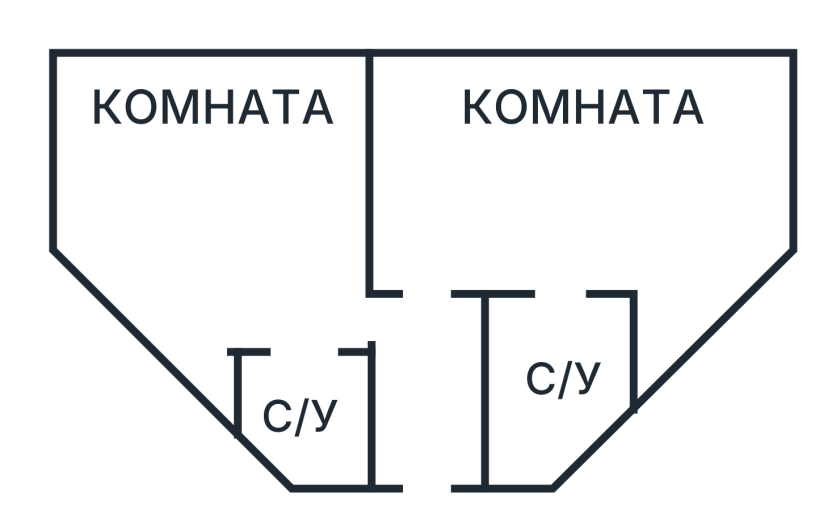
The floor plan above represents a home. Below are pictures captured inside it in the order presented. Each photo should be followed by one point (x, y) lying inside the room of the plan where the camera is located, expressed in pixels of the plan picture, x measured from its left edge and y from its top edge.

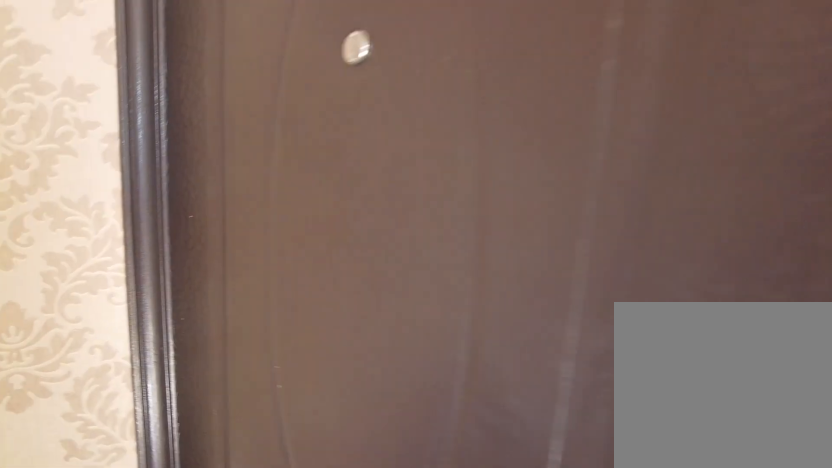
(348, 320)
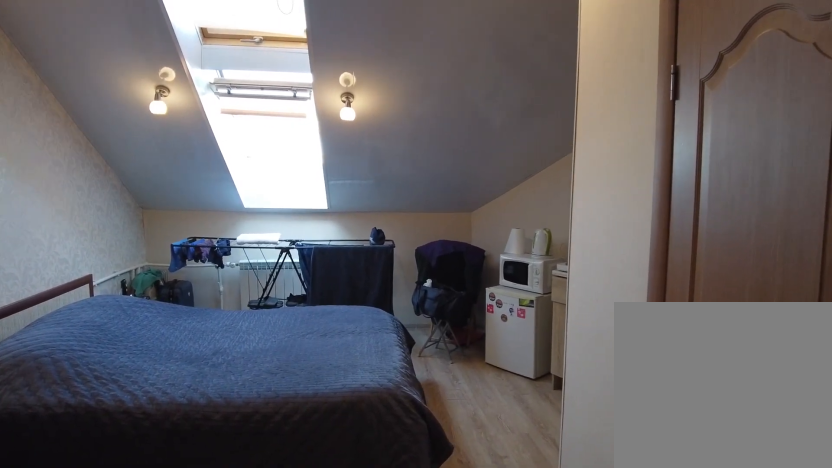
(467, 252)
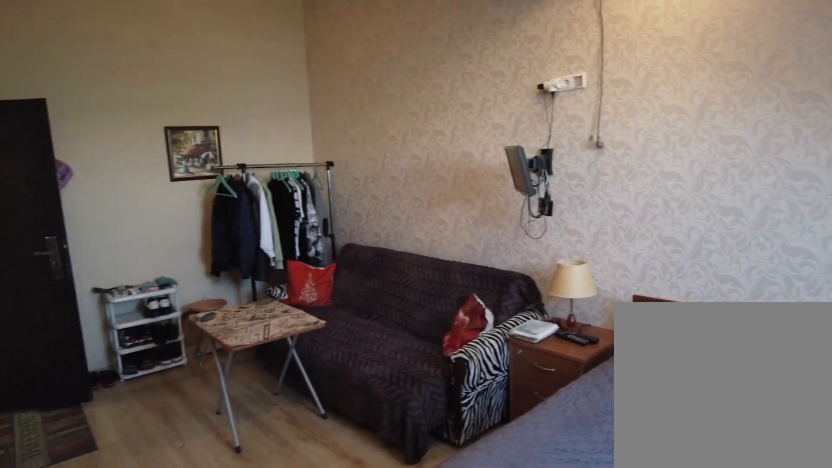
(467, 252)
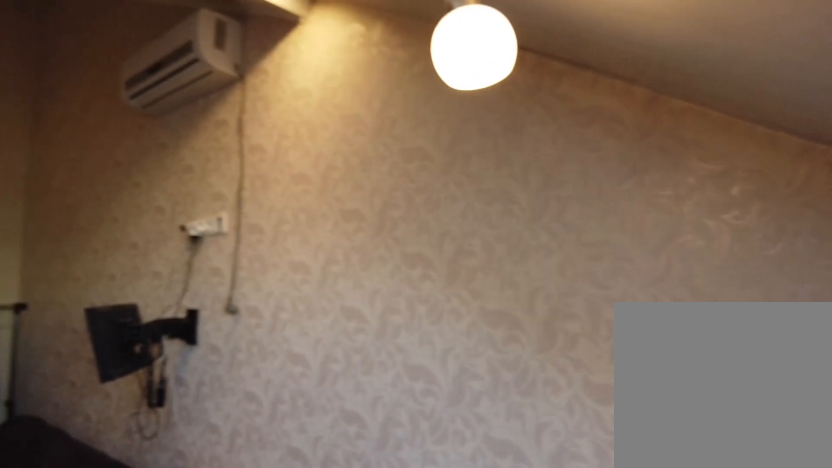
(751, 218)
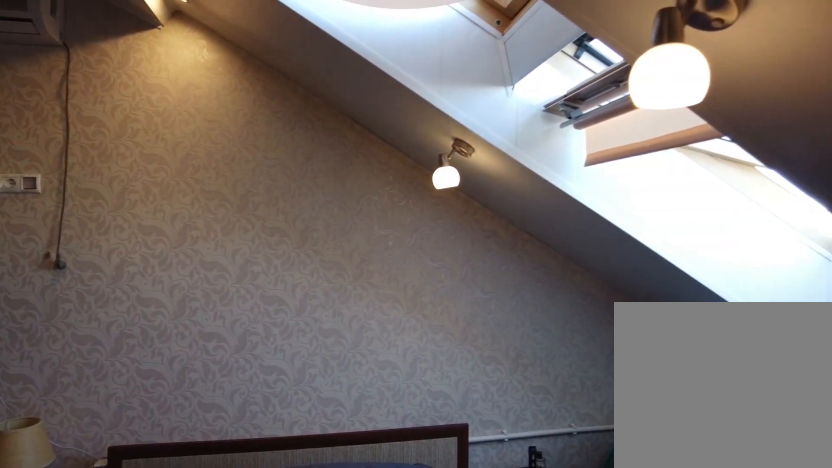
(566, 262)
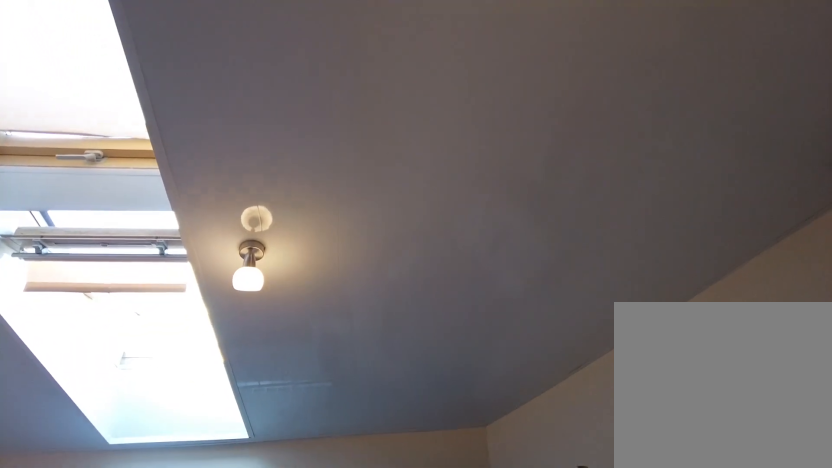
(566, 262)
